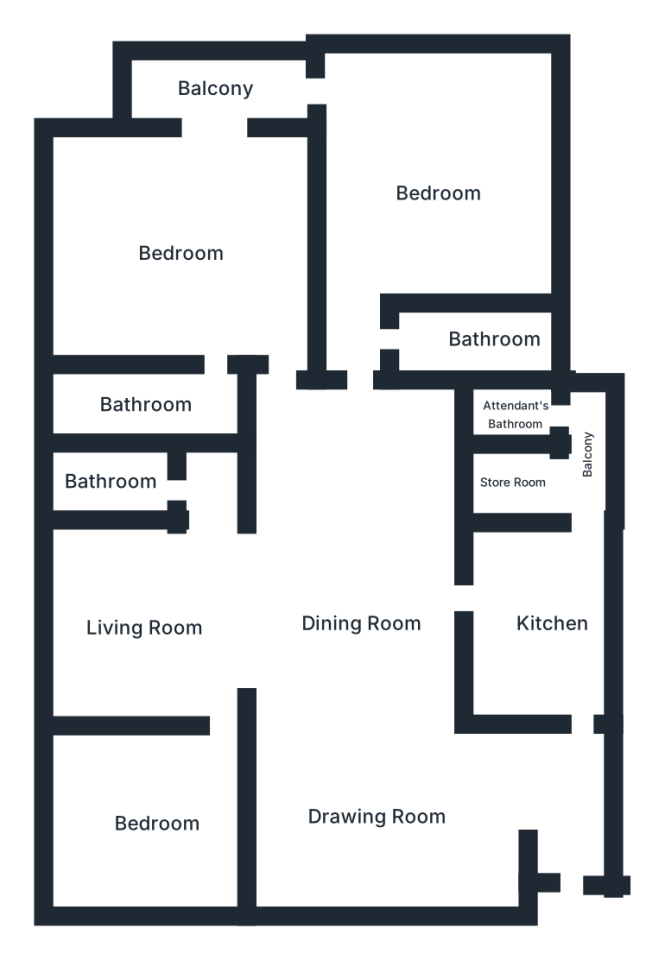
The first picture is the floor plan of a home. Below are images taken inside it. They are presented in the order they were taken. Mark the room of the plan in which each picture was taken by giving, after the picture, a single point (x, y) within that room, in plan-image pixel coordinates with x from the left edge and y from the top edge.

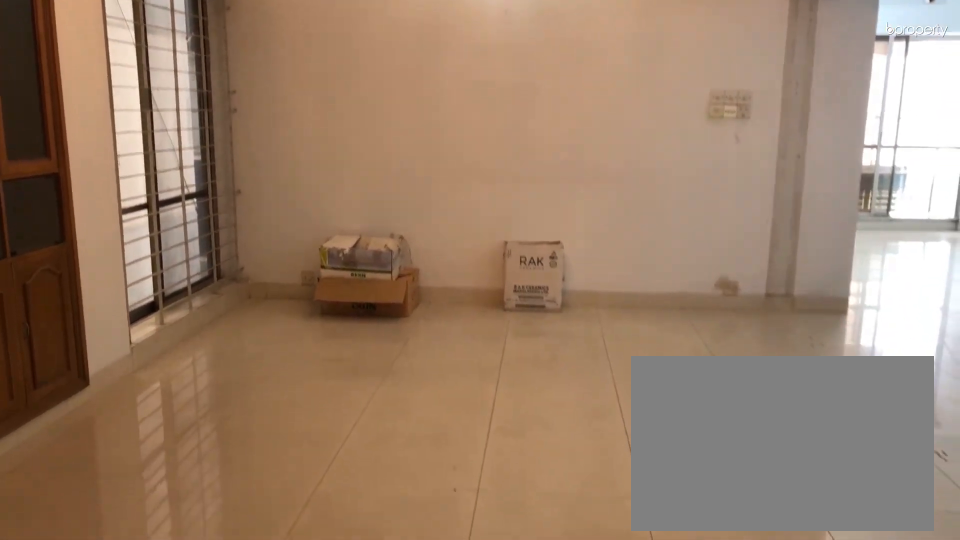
(377, 811)
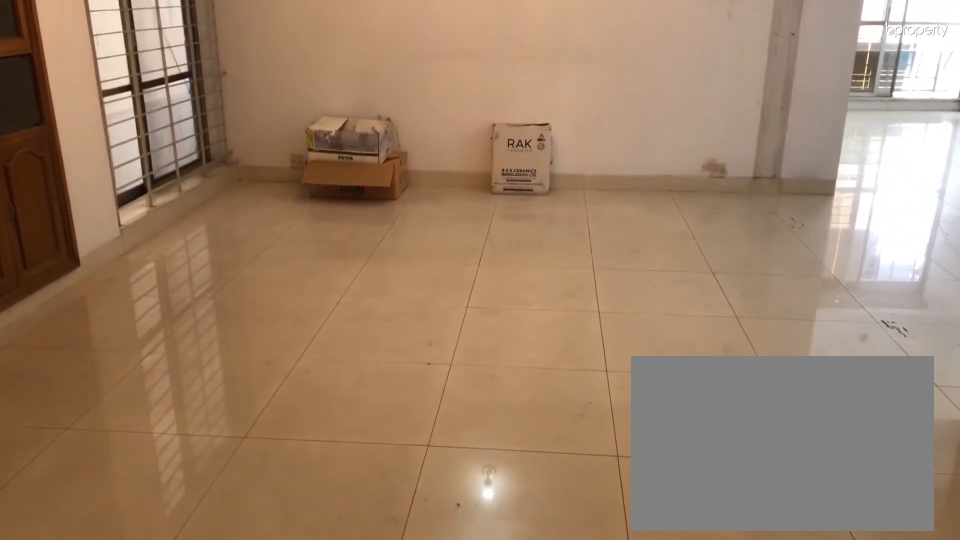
(377, 811)
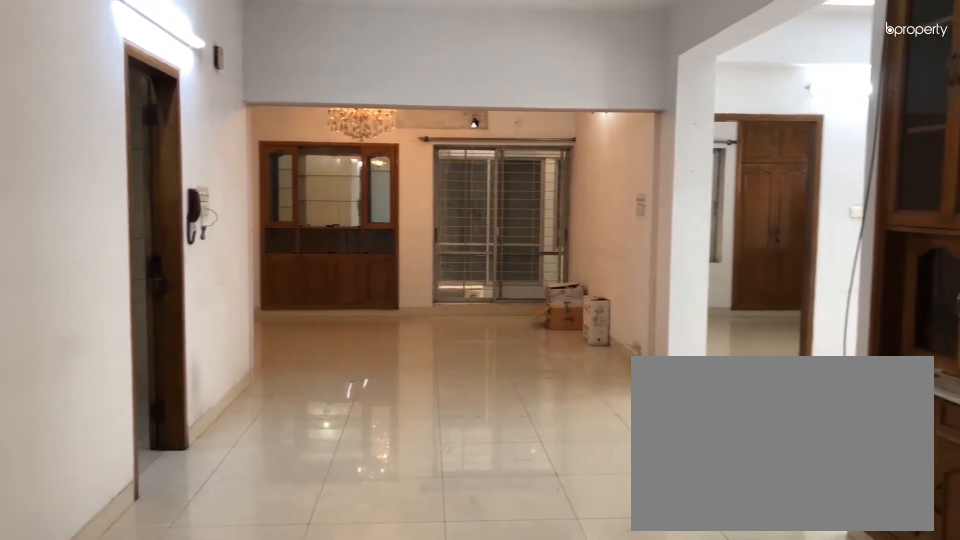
(366, 619)
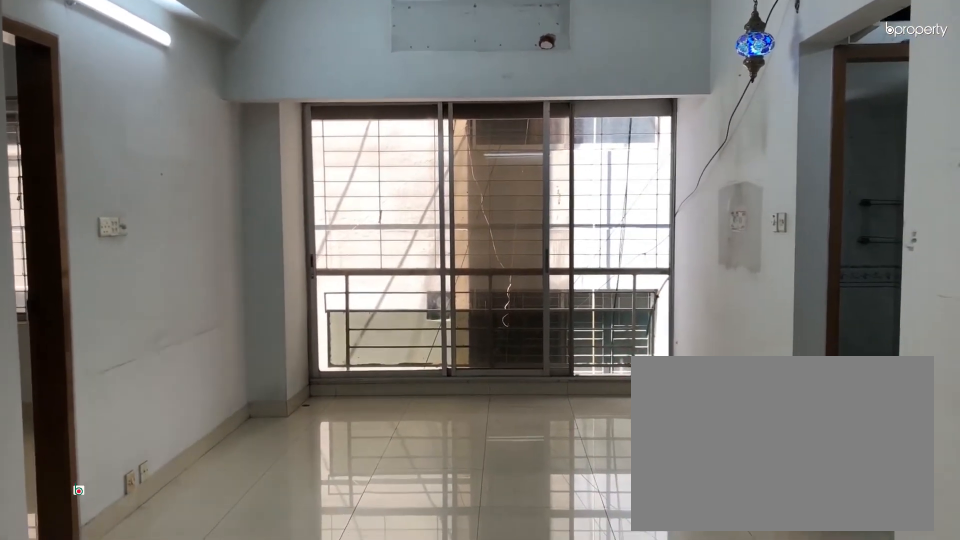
(136, 619)
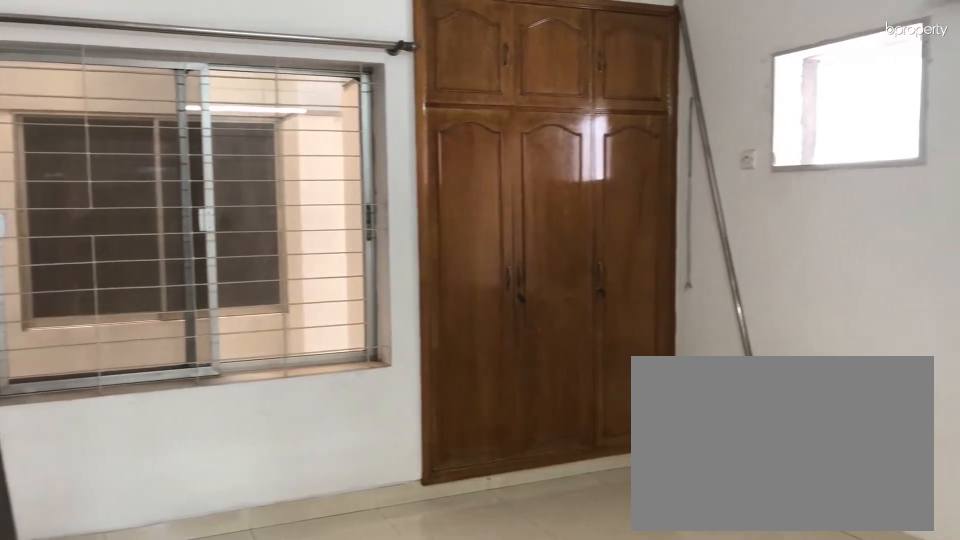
(158, 823)
